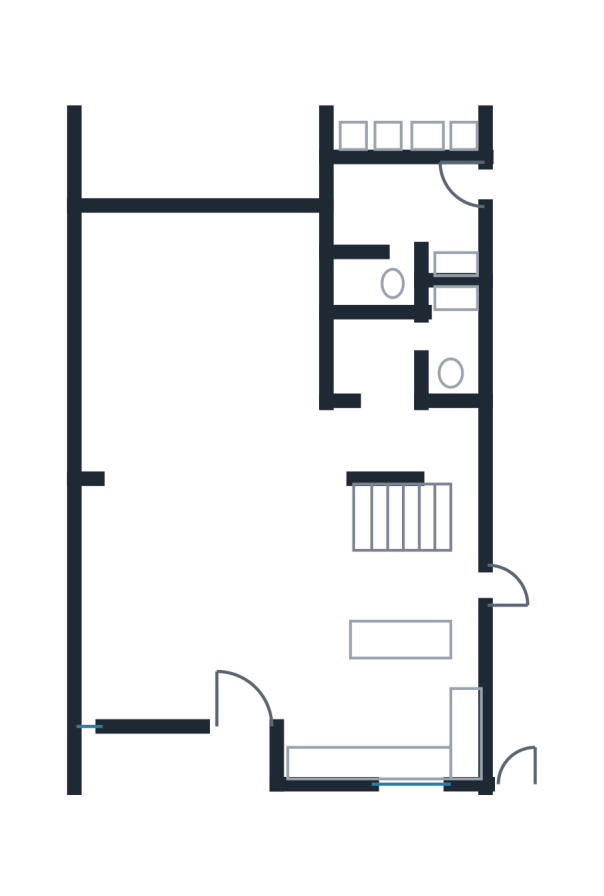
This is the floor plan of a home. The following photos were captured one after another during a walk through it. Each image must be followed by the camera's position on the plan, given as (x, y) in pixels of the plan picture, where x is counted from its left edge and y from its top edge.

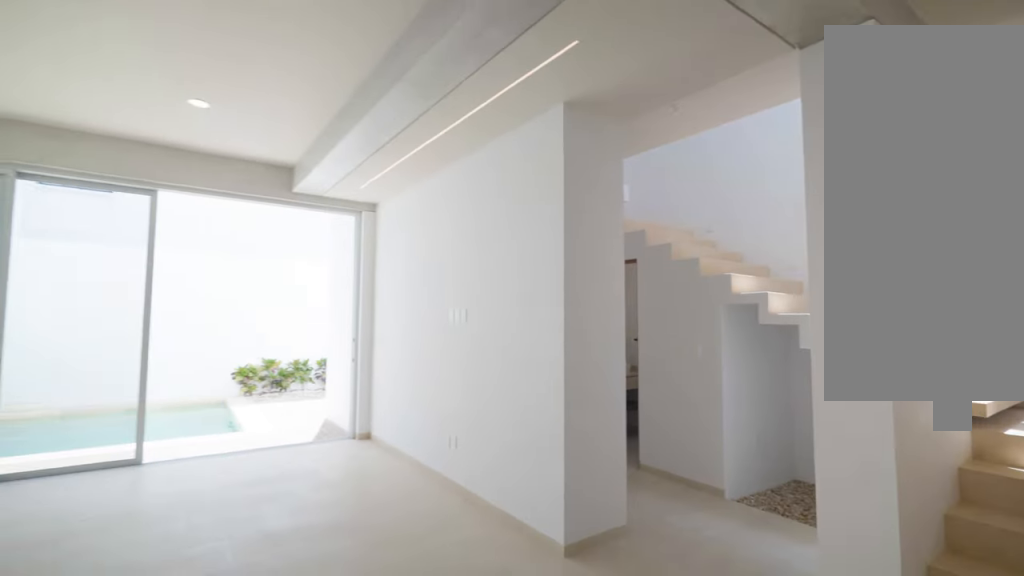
(314, 462)
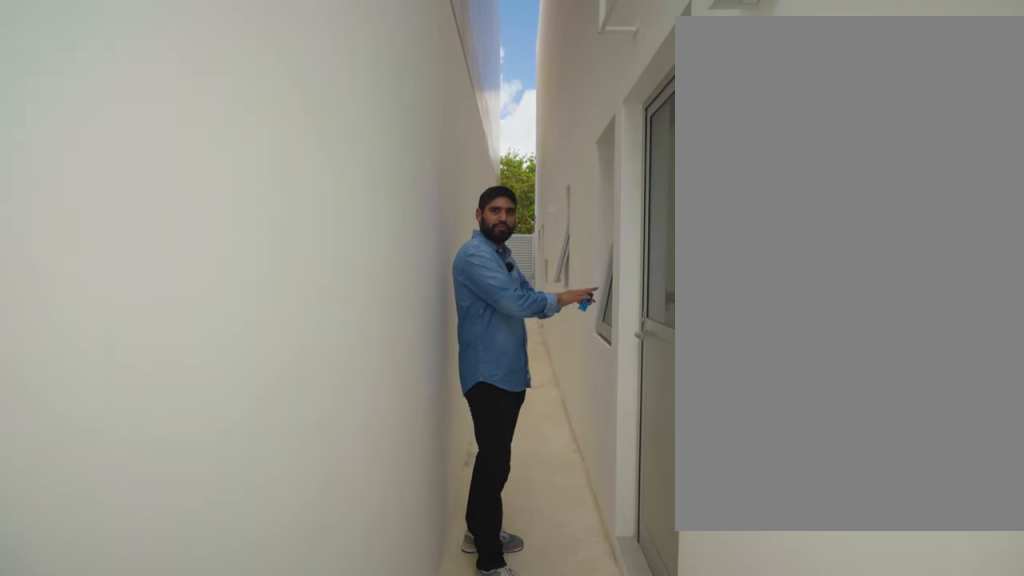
(508, 175)
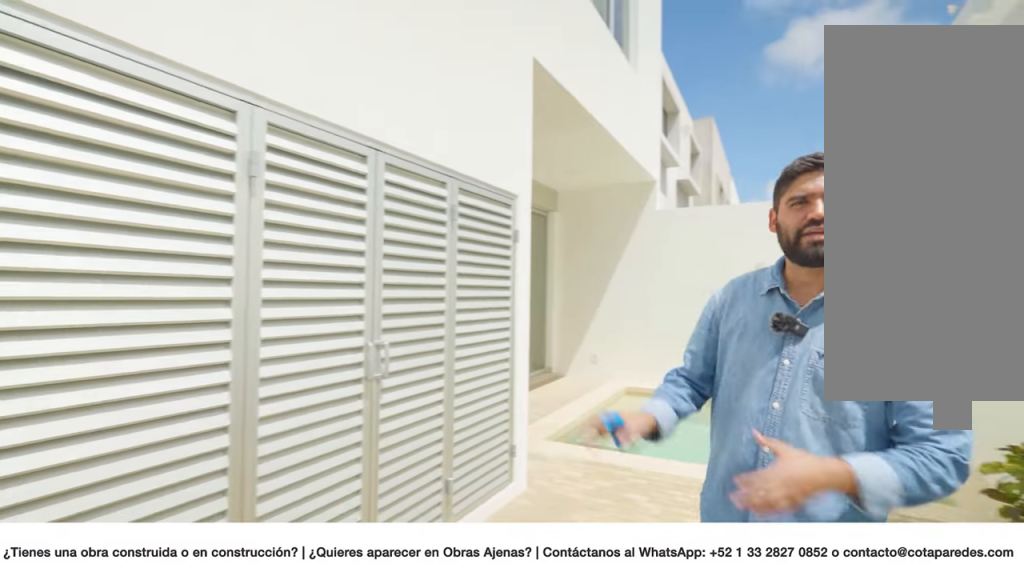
(511, 169)
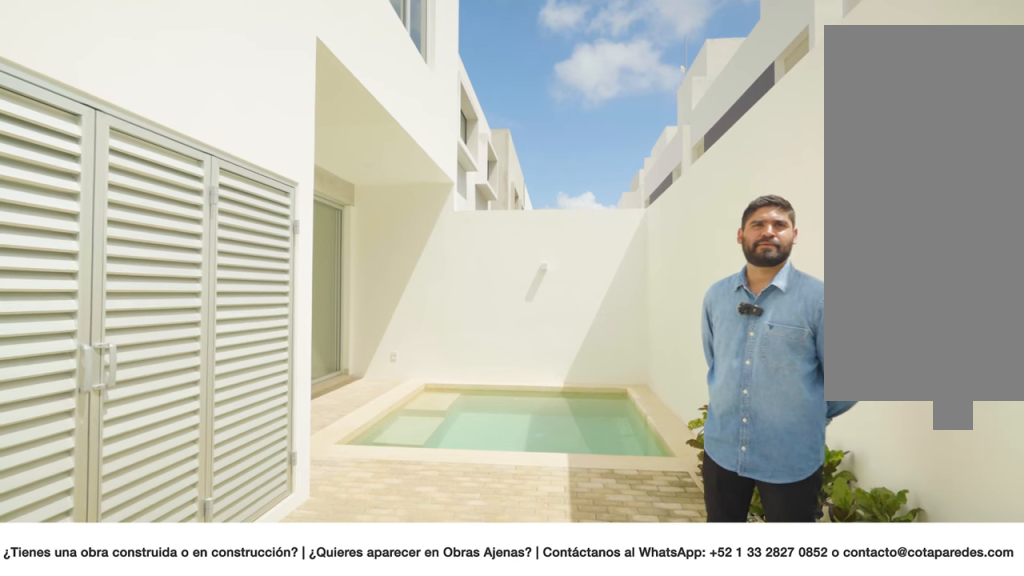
(514, 96)
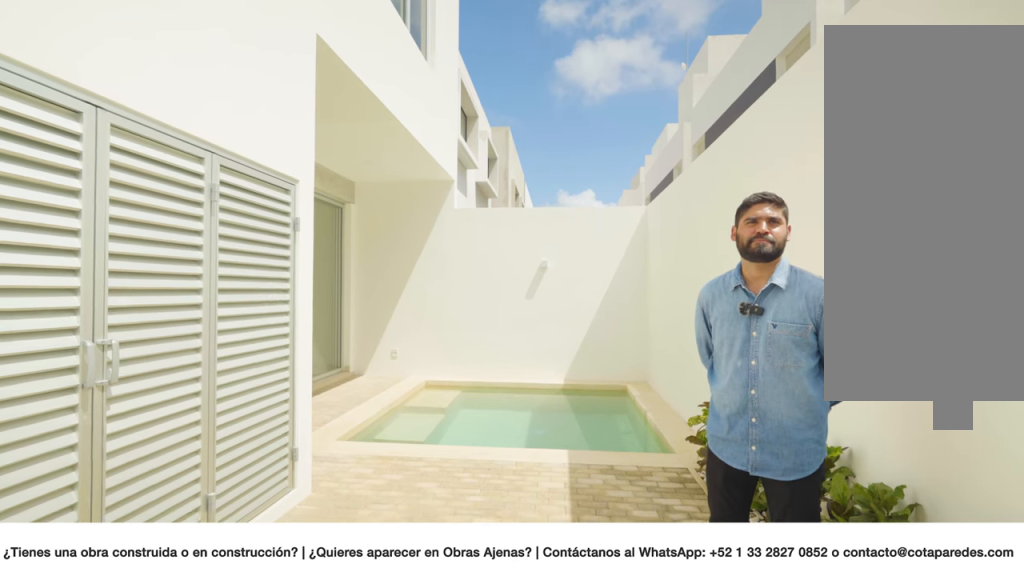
(514, 96)
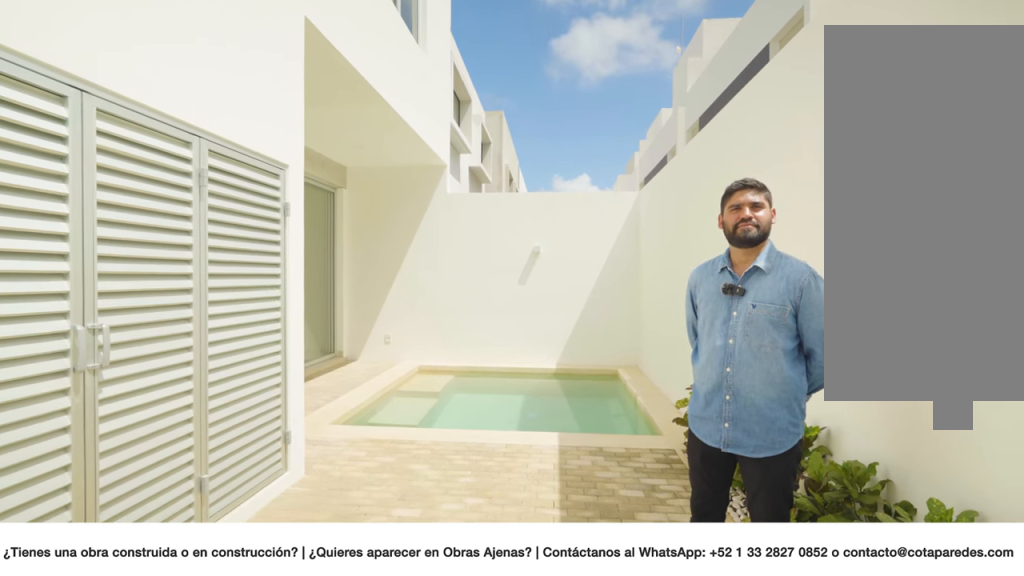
(514, 96)
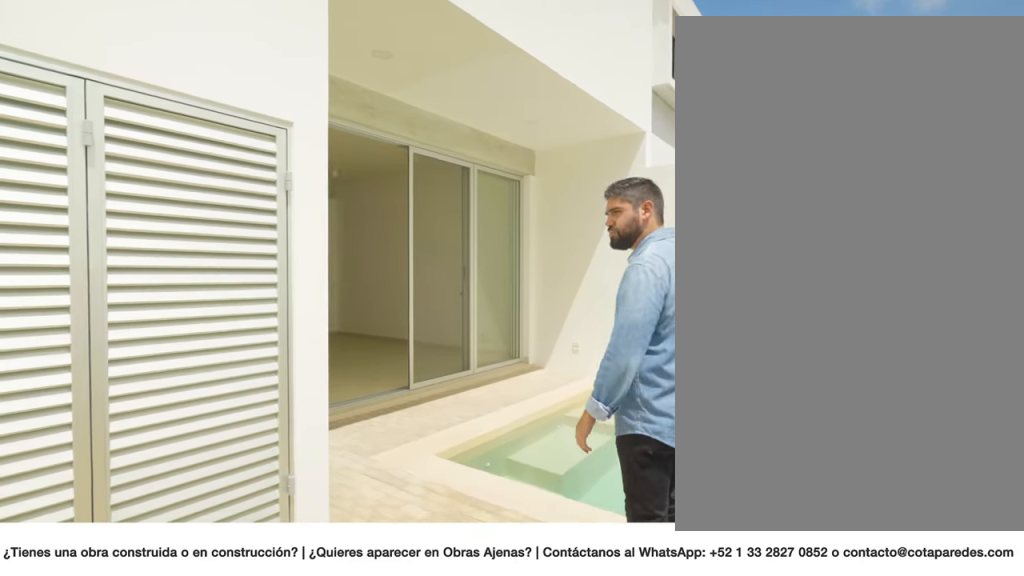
(511, 81)
